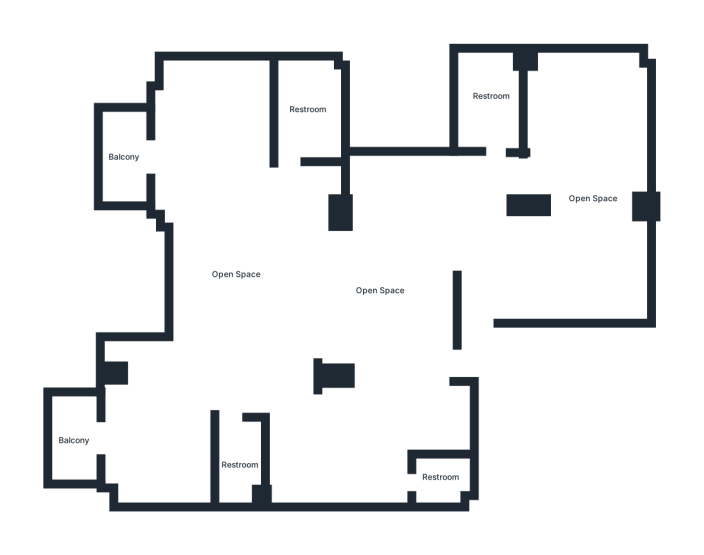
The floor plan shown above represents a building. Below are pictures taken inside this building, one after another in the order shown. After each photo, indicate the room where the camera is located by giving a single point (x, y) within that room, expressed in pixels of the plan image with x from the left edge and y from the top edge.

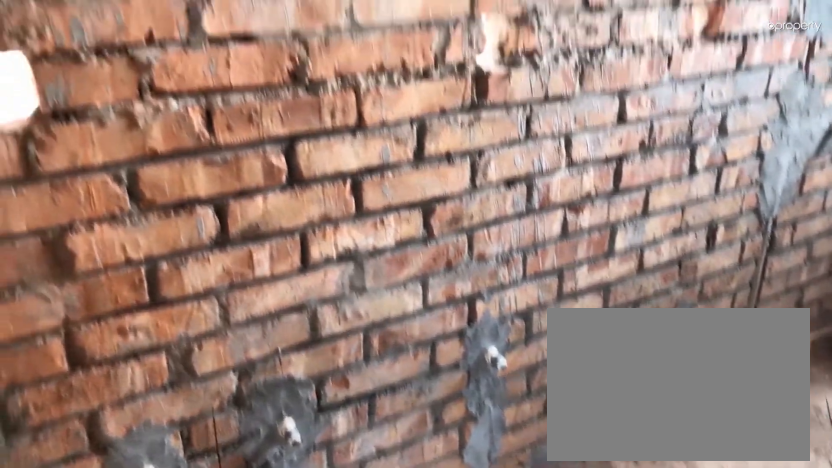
(488, 103)
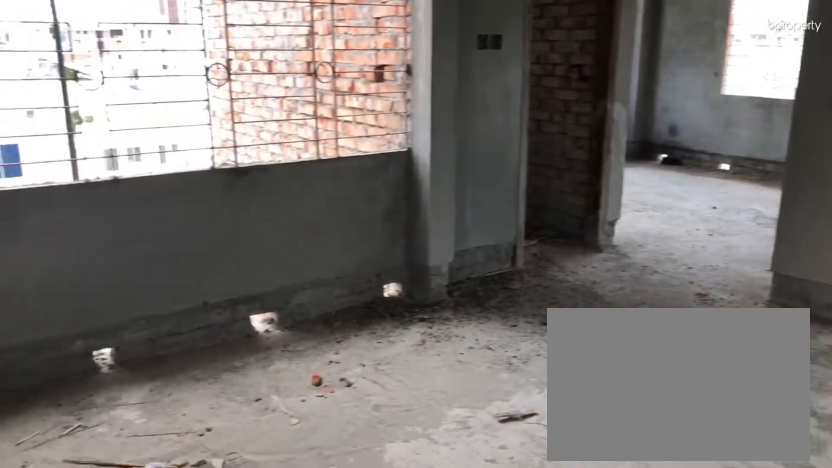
(332, 296)
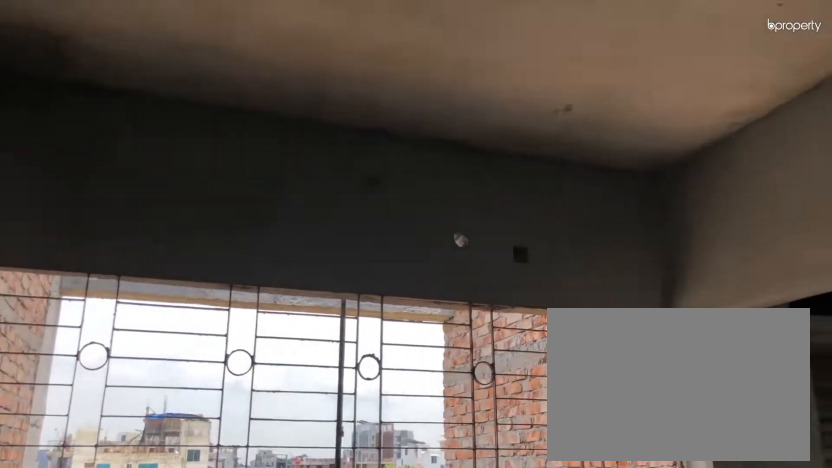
(332, 296)
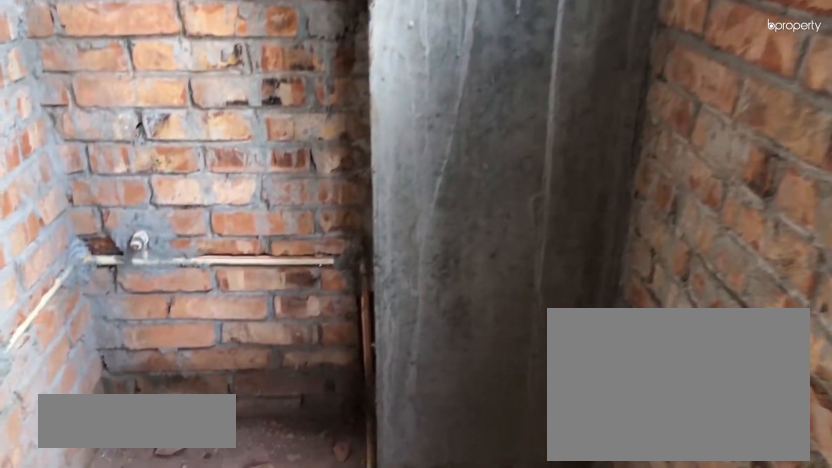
(440, 479)
